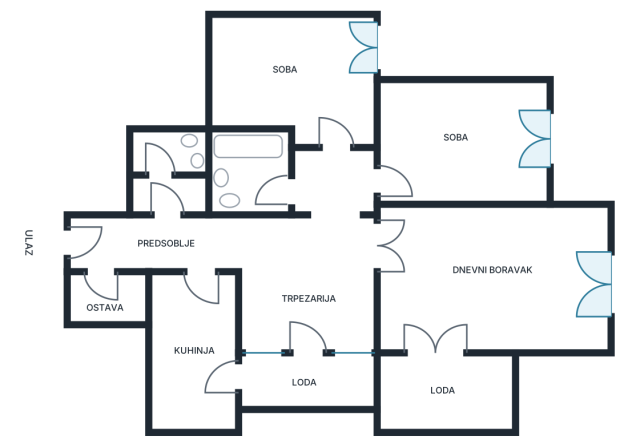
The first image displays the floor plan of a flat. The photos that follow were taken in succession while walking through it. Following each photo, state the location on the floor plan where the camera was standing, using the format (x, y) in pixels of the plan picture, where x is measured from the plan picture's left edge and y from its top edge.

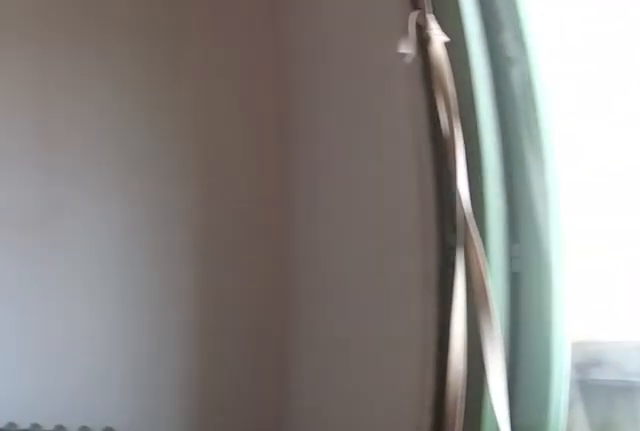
(574, 300)
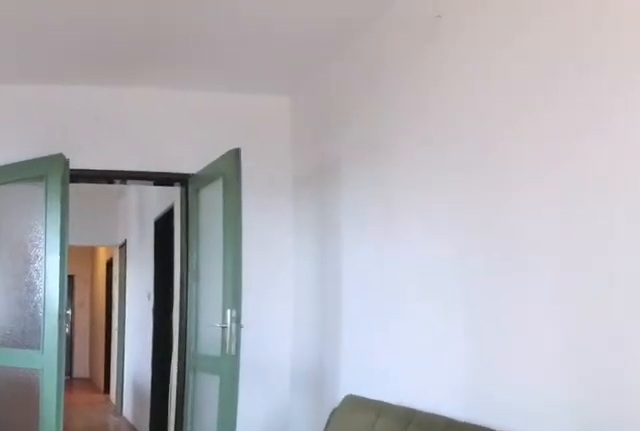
(521, 284)
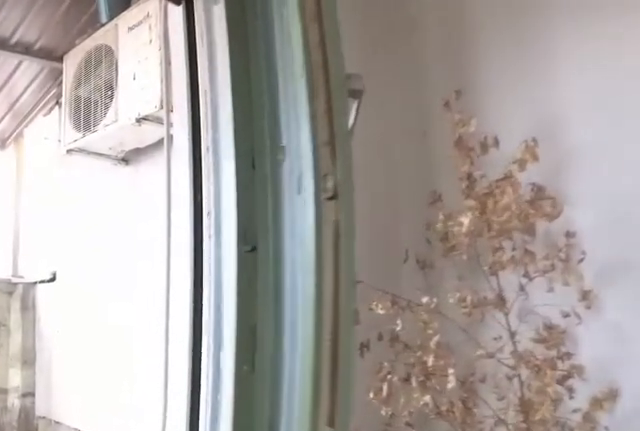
(453, 304)
